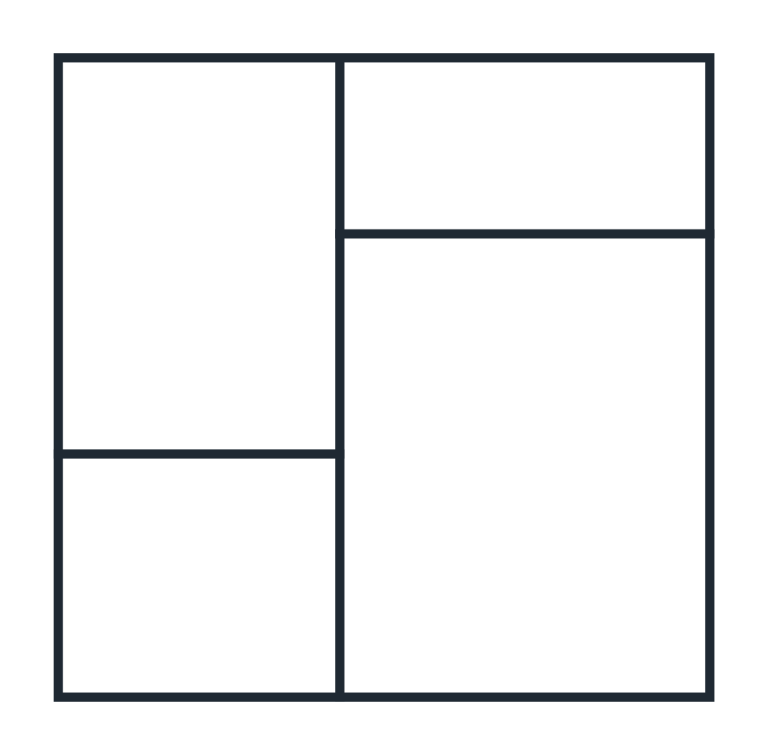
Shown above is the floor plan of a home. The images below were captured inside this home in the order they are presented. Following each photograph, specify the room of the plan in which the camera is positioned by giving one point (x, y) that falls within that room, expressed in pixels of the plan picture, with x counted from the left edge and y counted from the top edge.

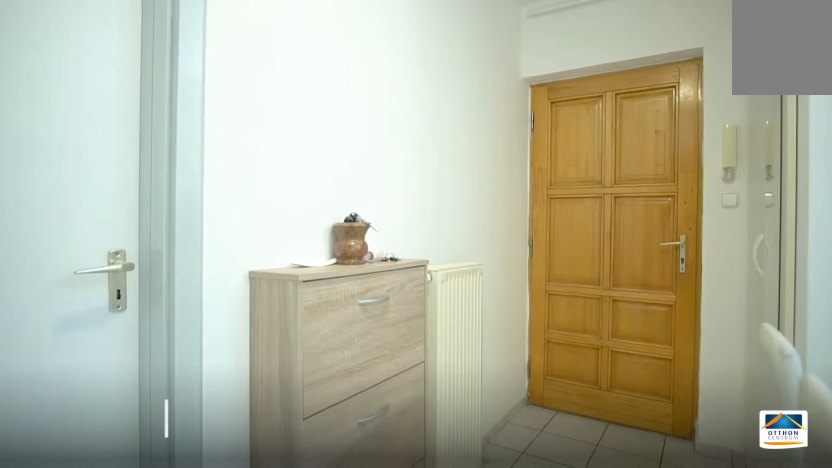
(577, 324)
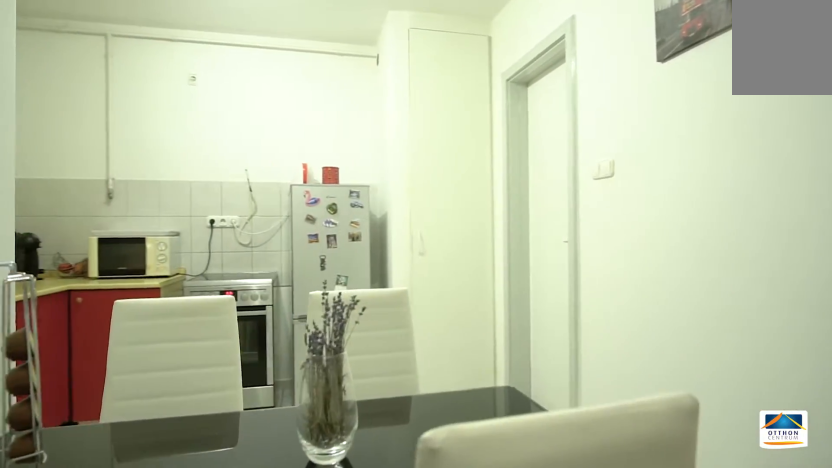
(577, 324)
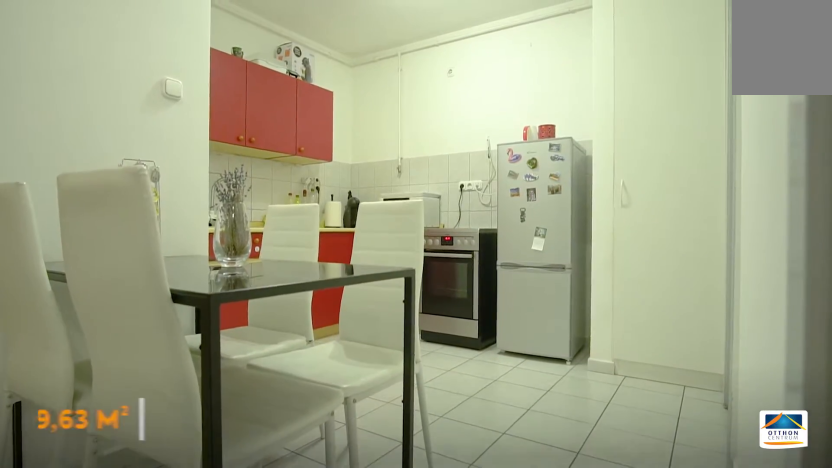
(518, 449)
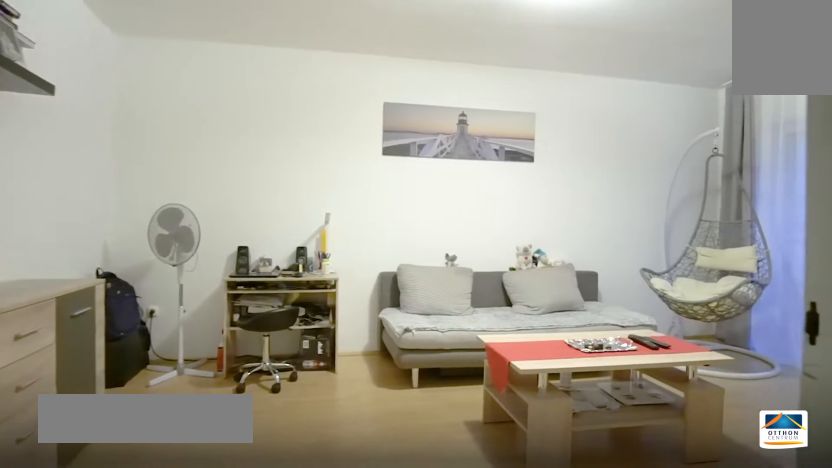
(230, 269)
